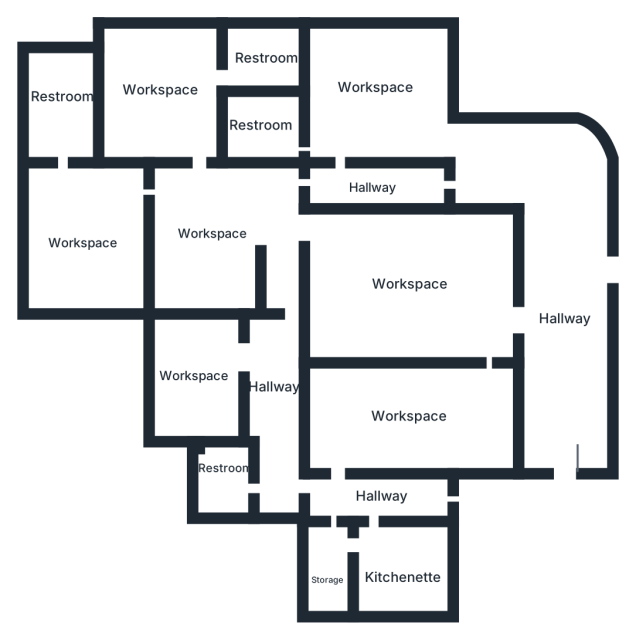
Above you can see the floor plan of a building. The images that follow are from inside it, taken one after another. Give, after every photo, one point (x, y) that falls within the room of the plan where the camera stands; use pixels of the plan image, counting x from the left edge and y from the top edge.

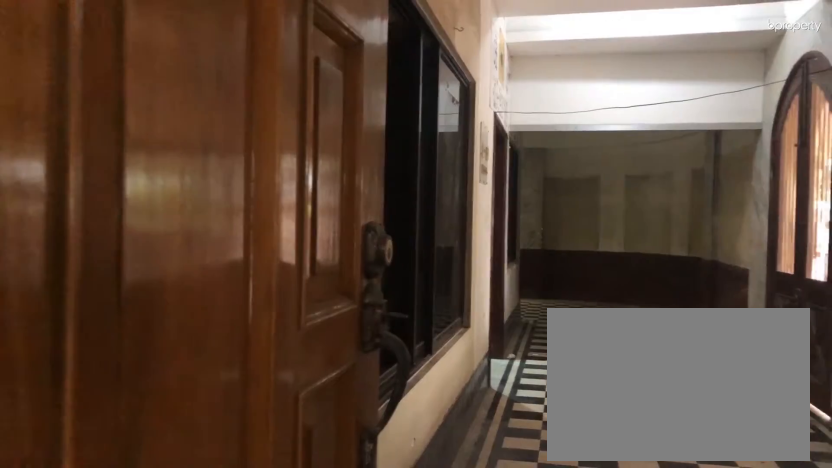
(562, 337)
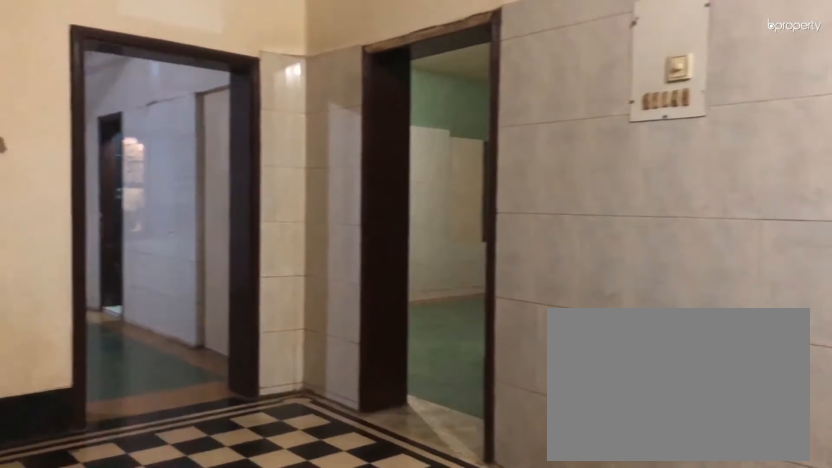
(219, 245)
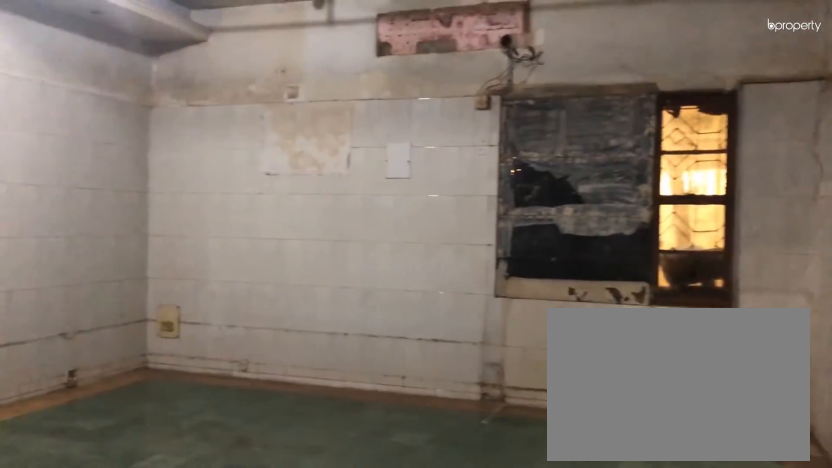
(85, 233)
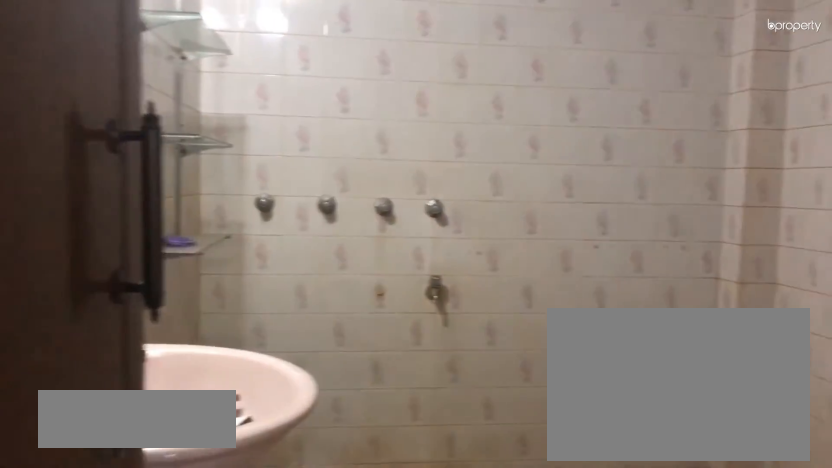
(262, 126)
